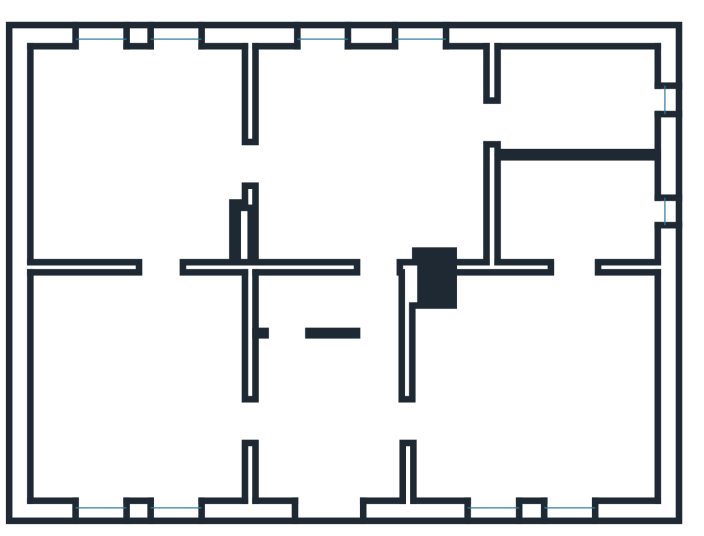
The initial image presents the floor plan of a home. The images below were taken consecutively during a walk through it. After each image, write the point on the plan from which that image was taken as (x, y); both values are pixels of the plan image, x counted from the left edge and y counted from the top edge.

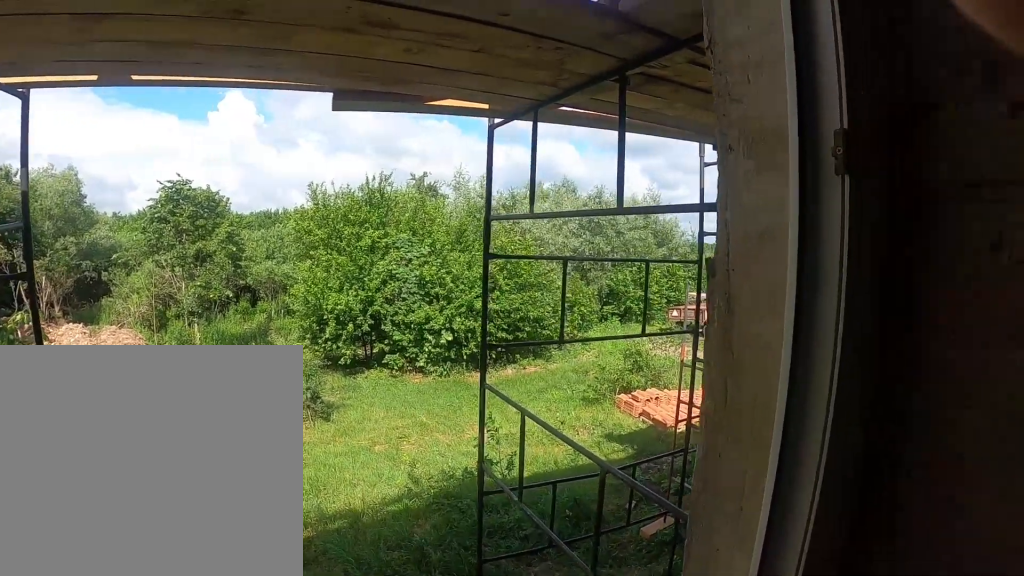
(152, 113)
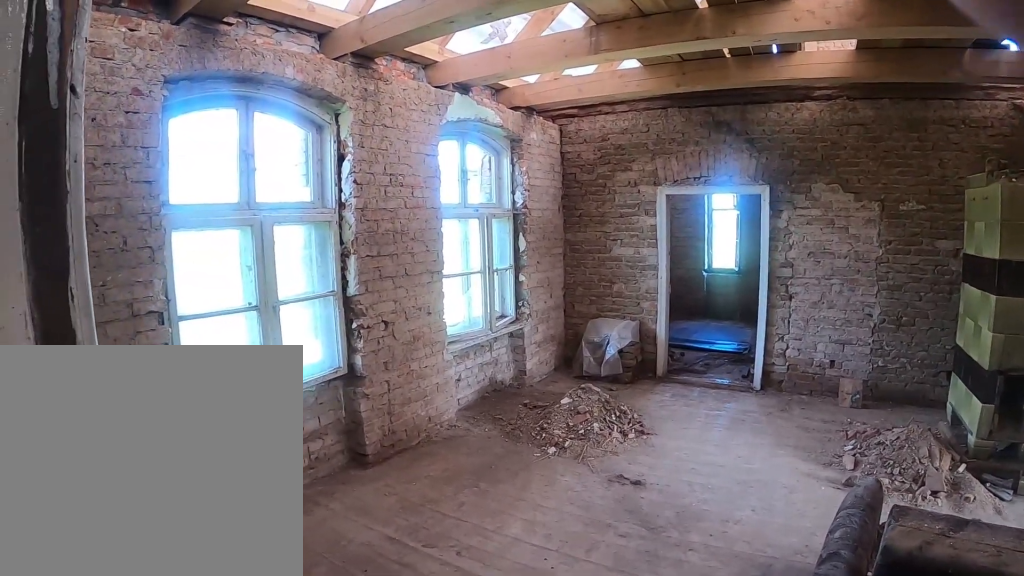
(266, 161)
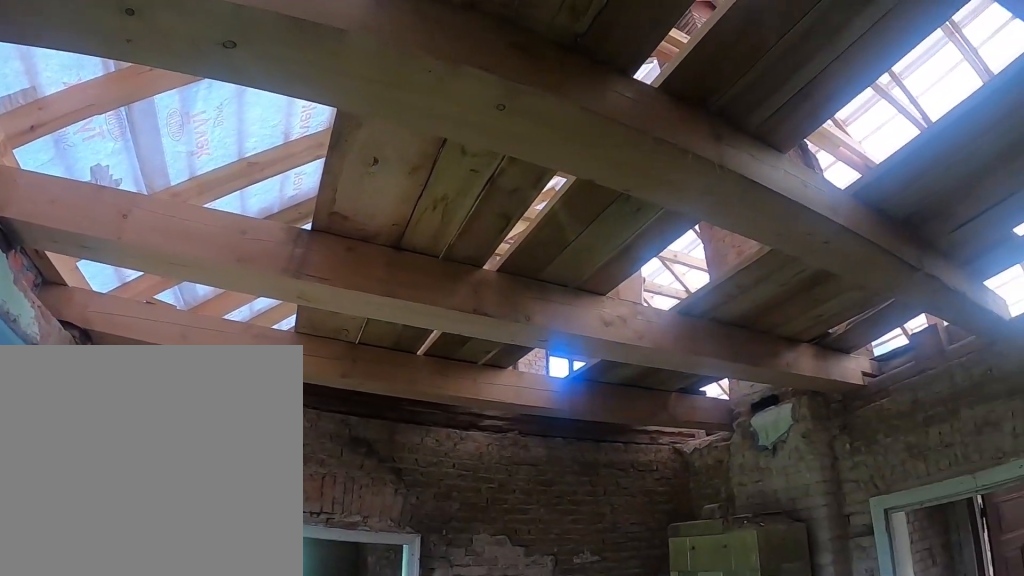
(365, 140)
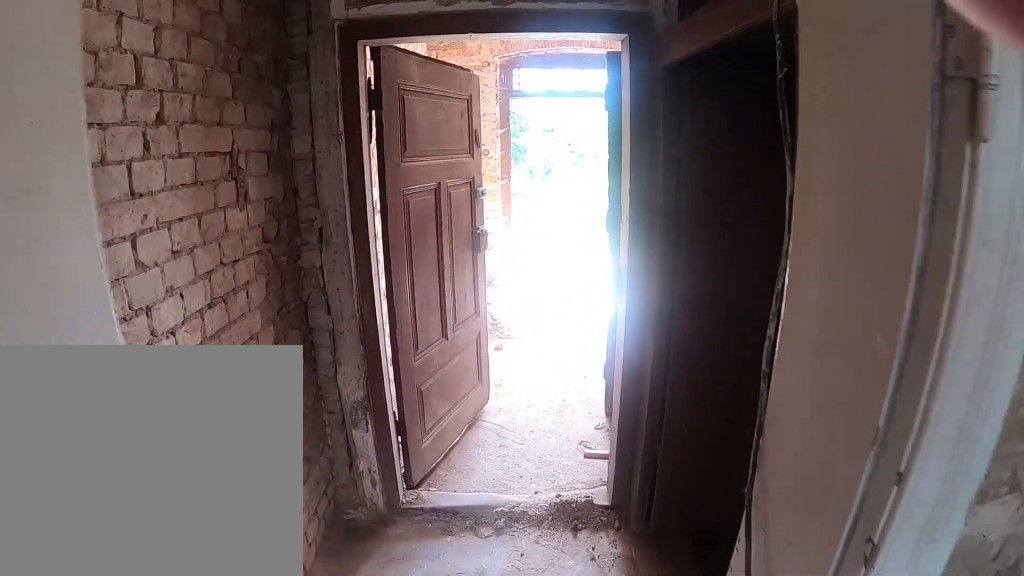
(393, 250)
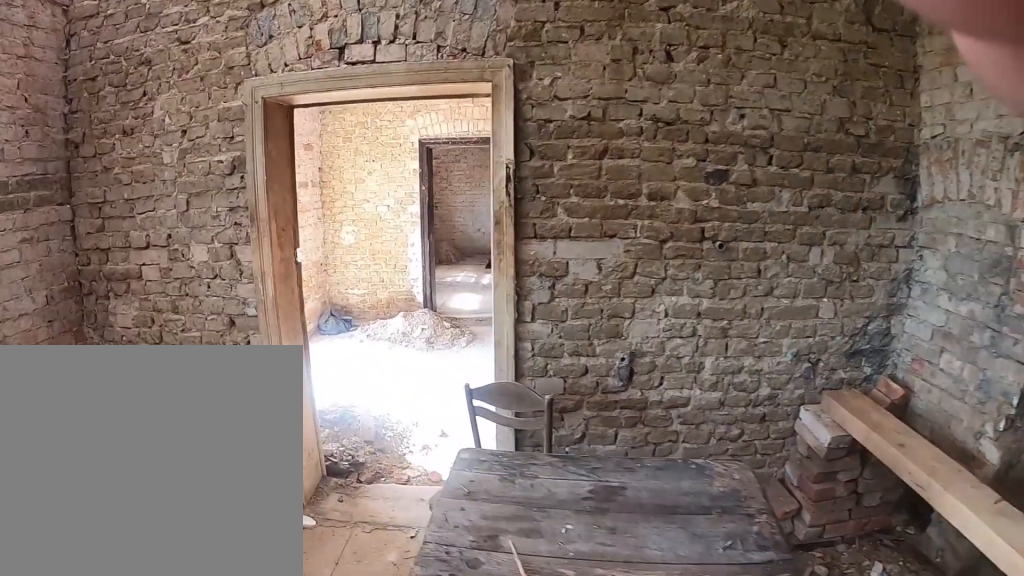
(475, 393)
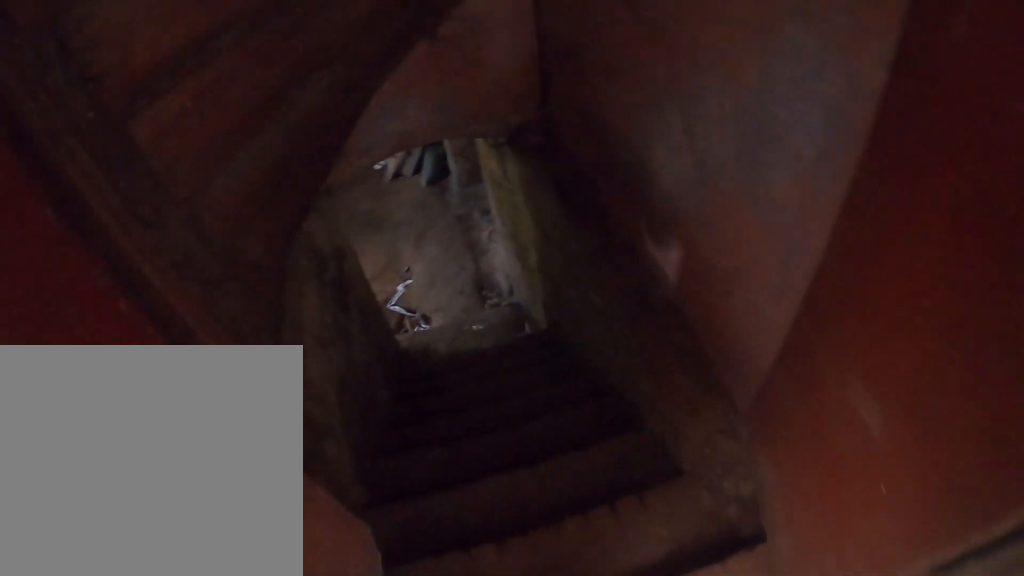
(383, 311)
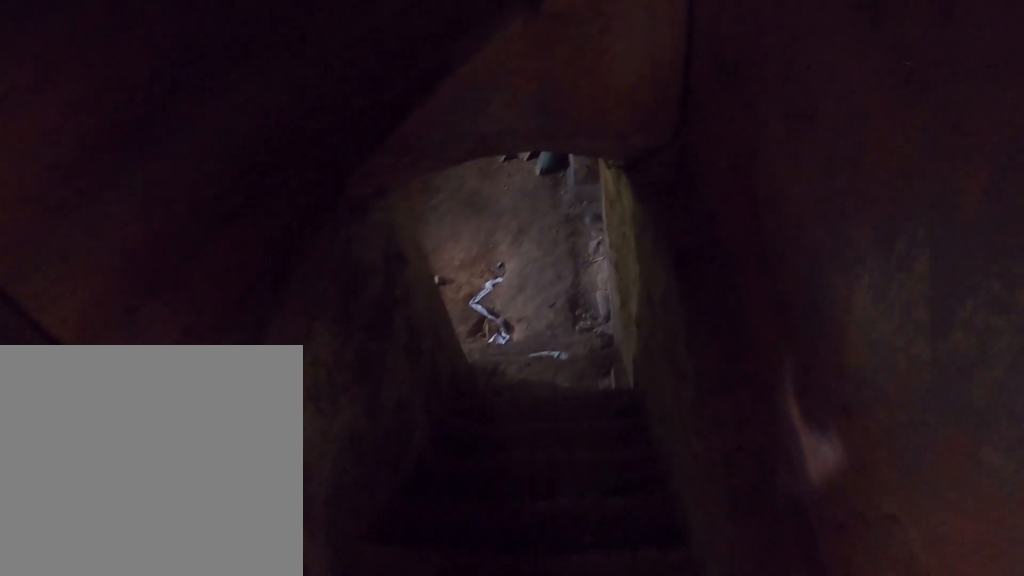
(345, 297)
